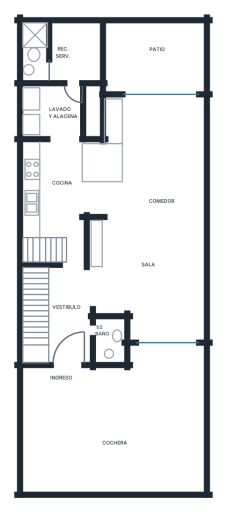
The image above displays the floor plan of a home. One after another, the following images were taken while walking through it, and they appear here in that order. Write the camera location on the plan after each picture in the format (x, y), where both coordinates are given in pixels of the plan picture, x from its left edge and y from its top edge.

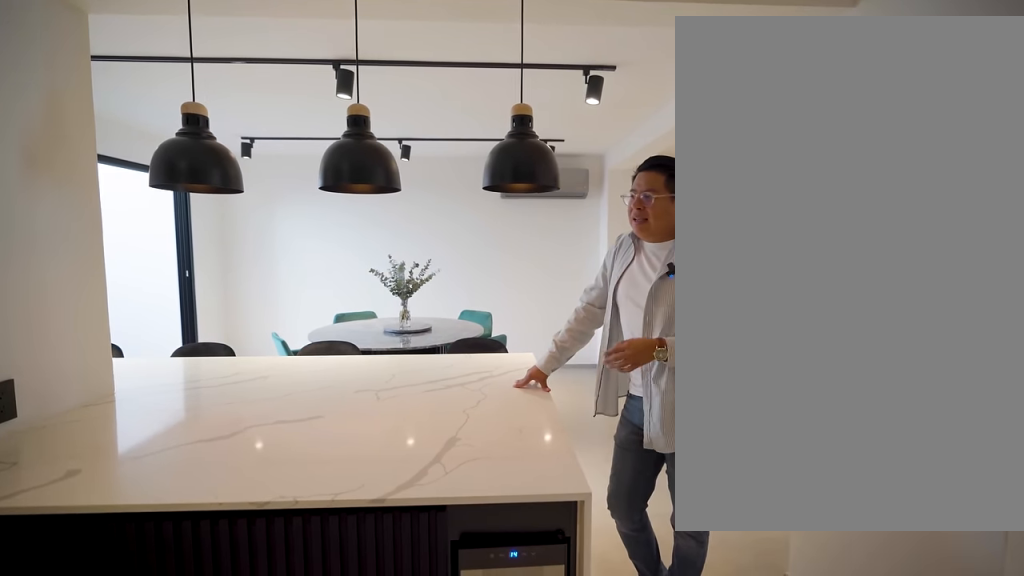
(52, 169)
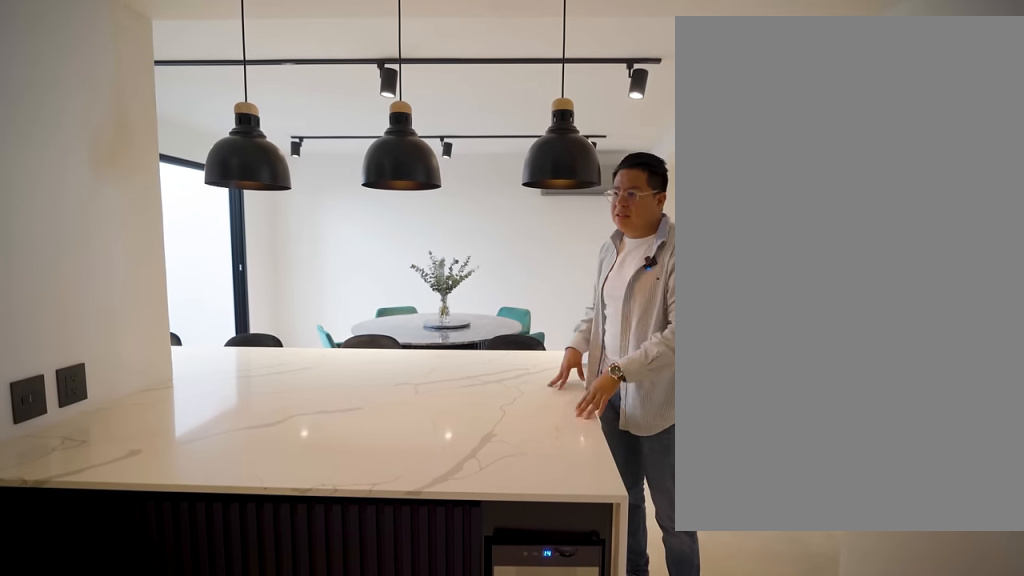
(51, 169)
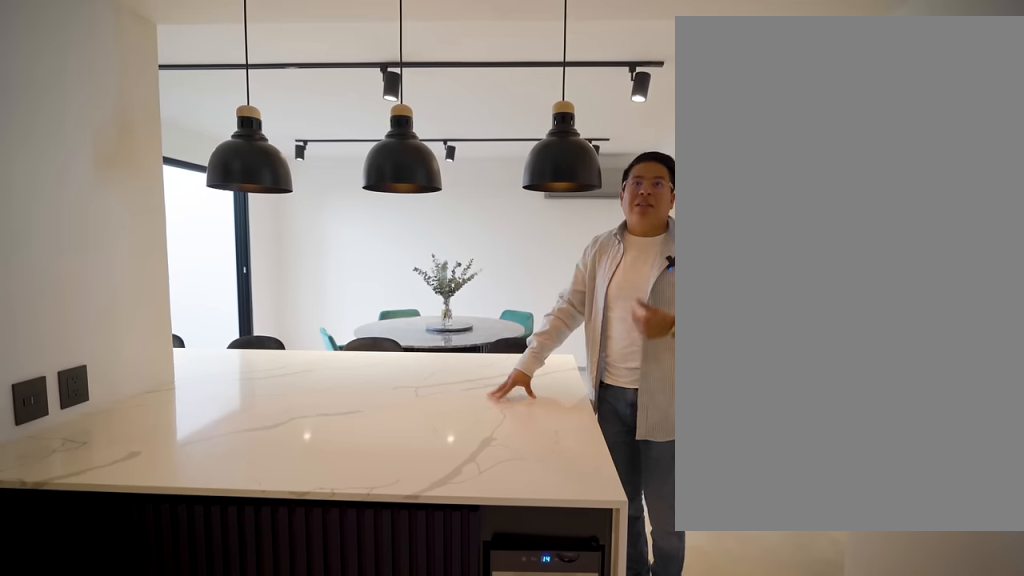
(52, 169)
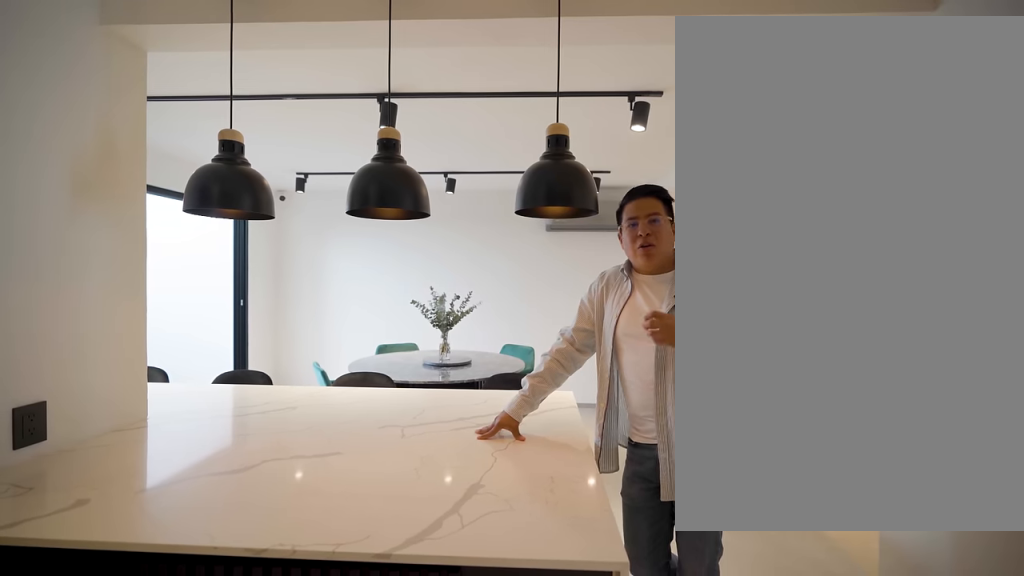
(51, 169)
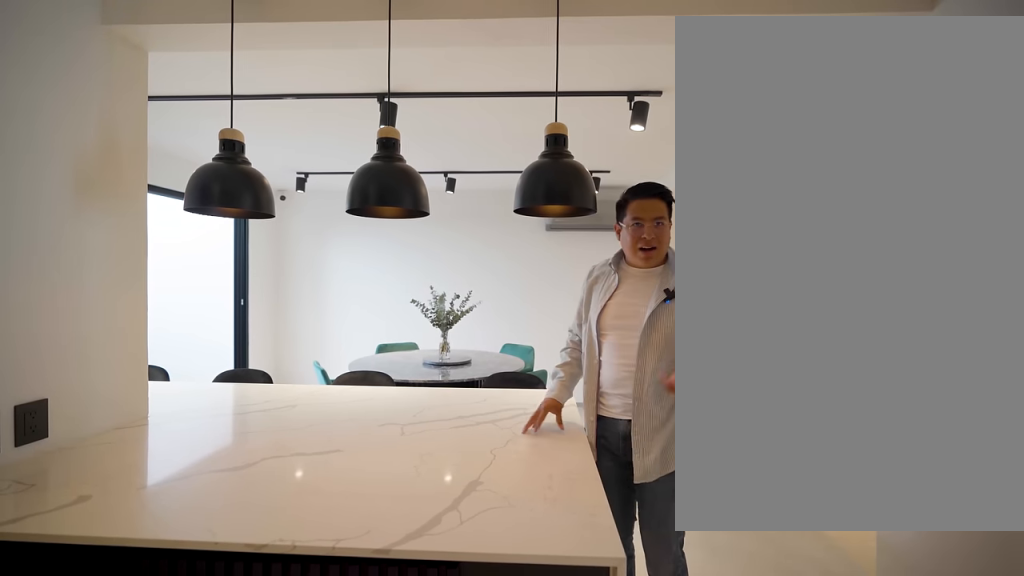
(52, 169)
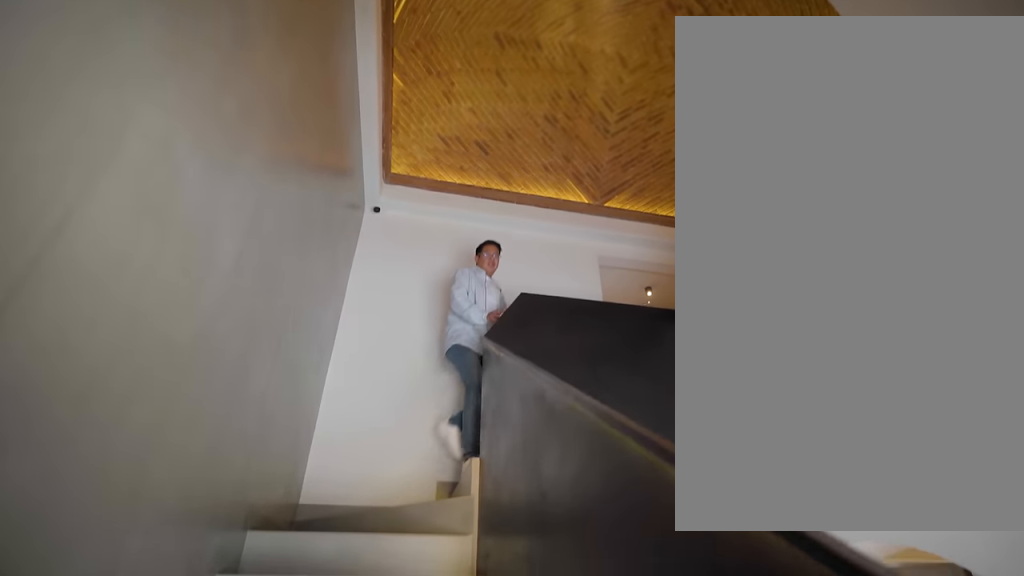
(54, 353)
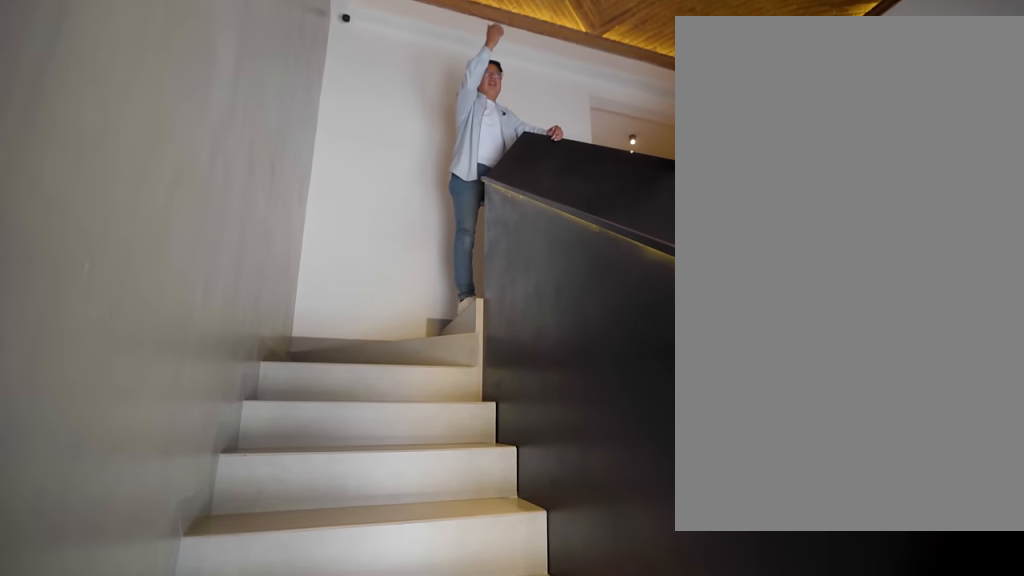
(38, 345)
